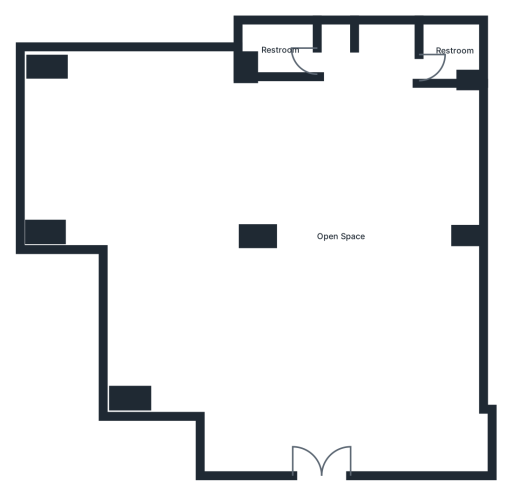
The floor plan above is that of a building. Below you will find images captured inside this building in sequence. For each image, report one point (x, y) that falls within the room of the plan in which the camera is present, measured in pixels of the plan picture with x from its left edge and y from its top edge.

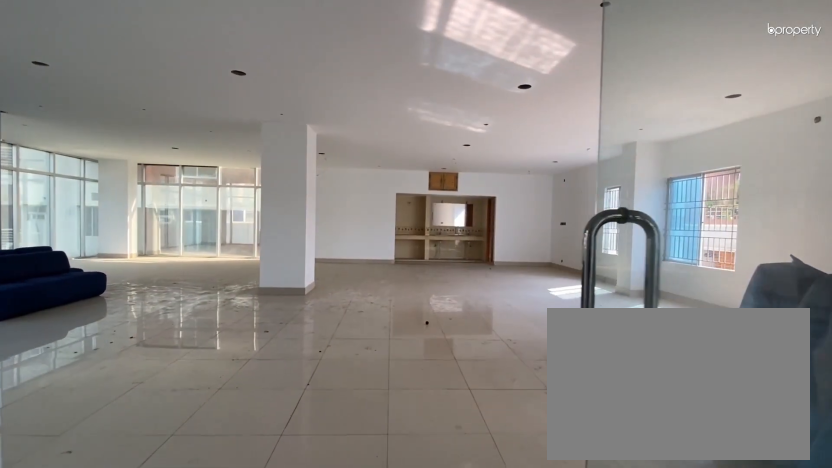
(321, 427)
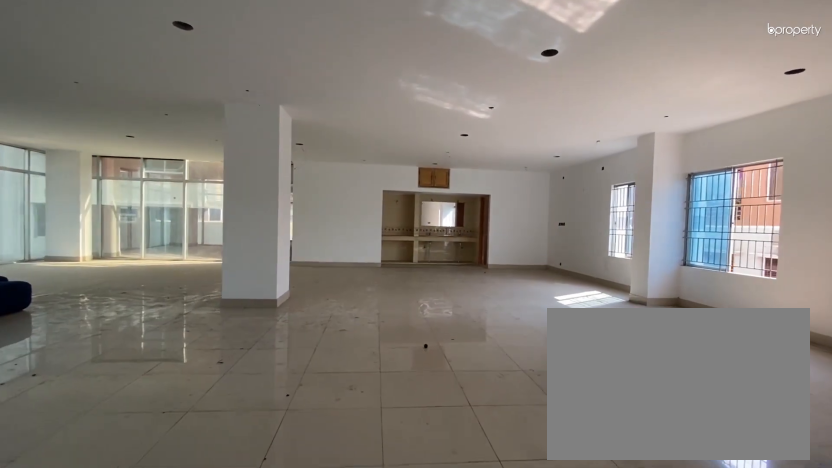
(321, 427)
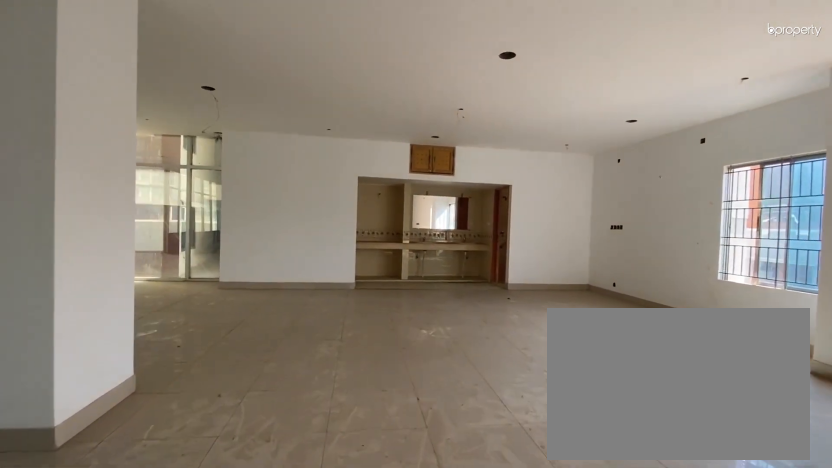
(339, 244)
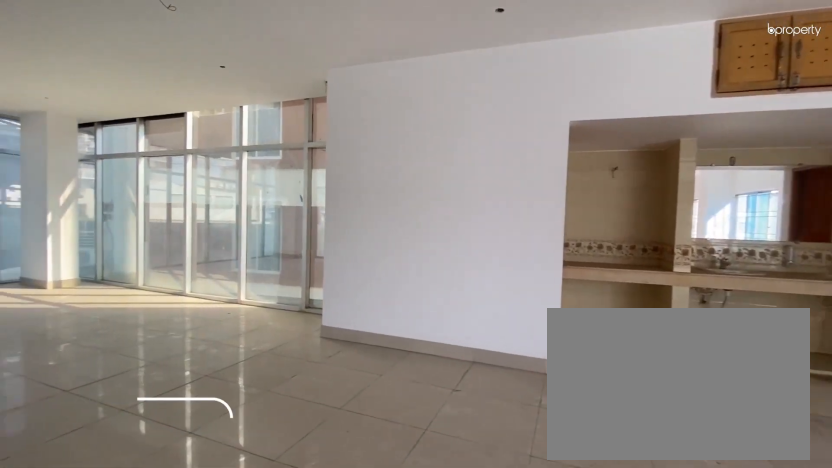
(256, 152)
